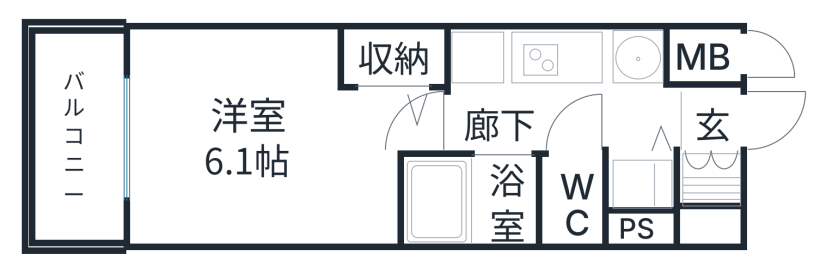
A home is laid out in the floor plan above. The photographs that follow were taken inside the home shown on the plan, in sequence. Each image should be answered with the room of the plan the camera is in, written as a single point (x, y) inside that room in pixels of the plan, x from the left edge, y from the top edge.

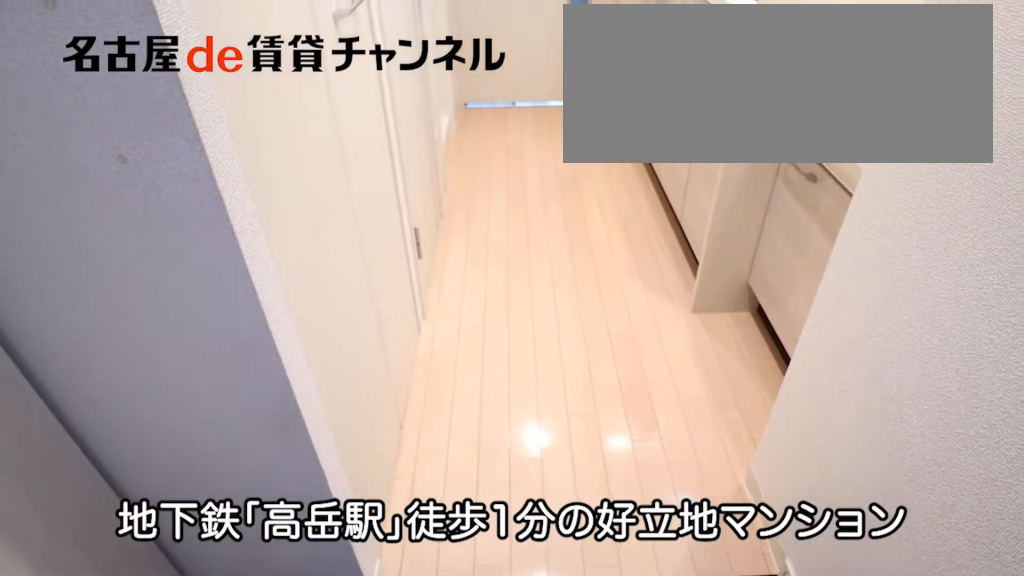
(710, 199)
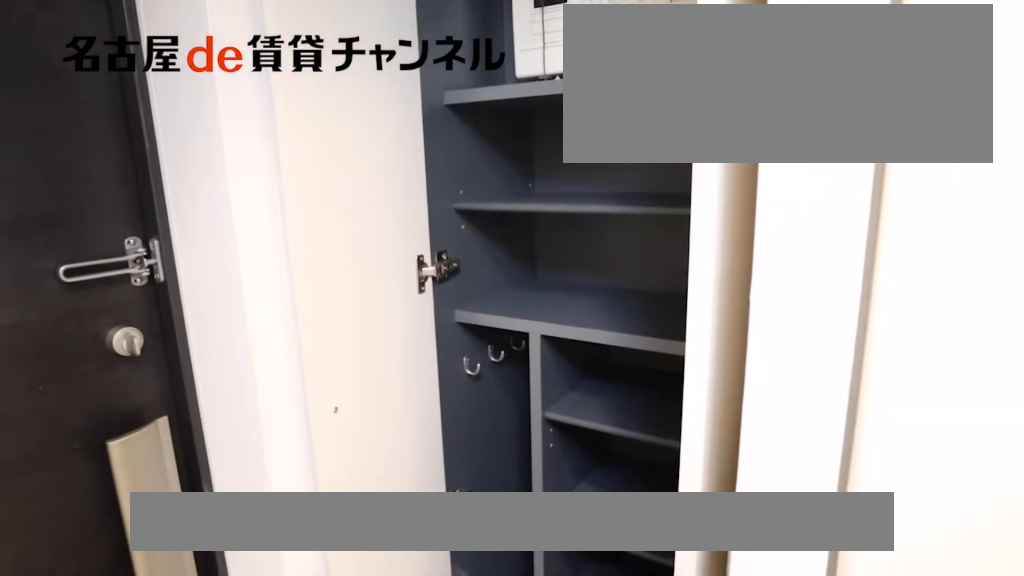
(710, 199)
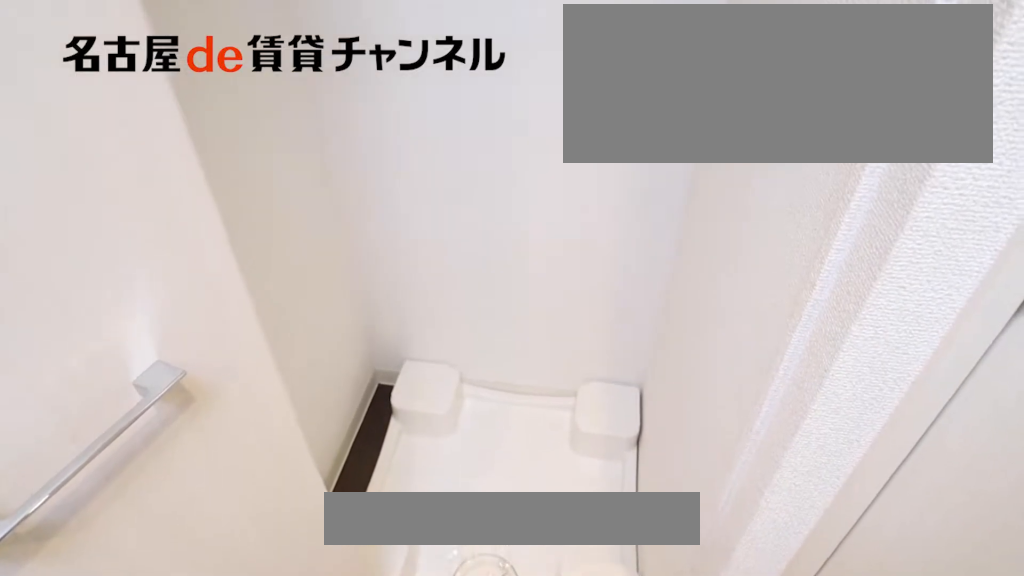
(642, 185)
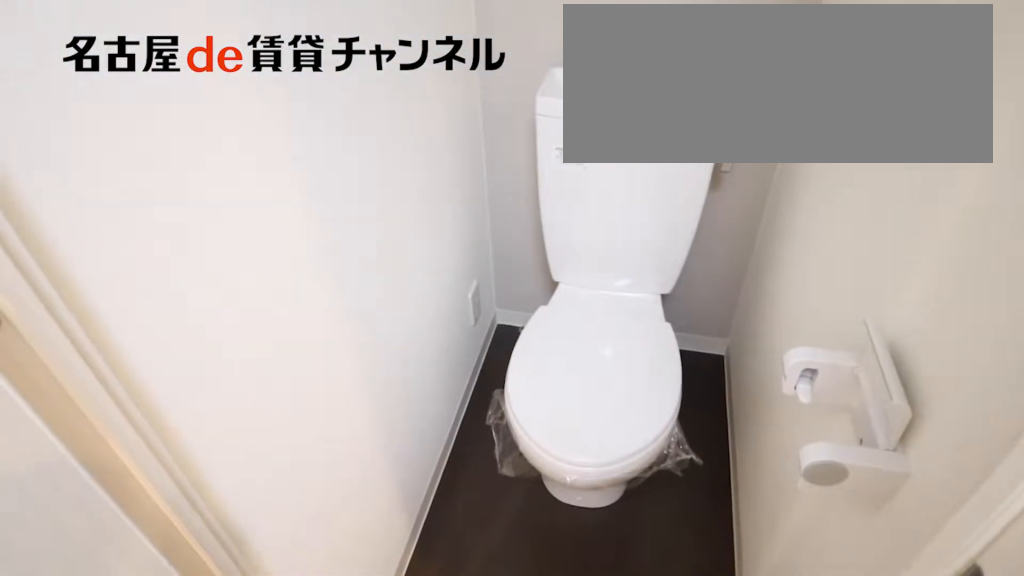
(571, 205)
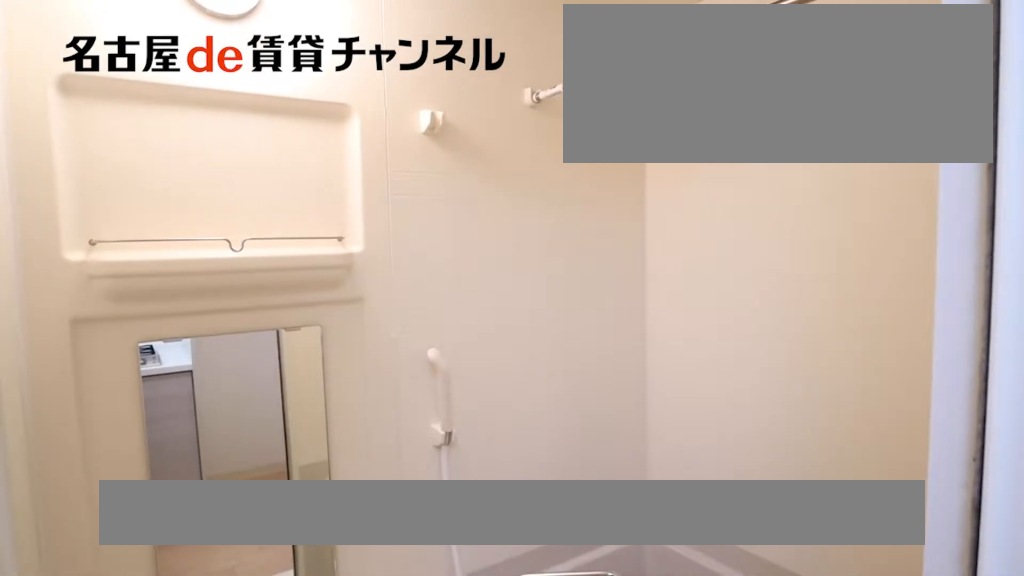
(466, 201)
